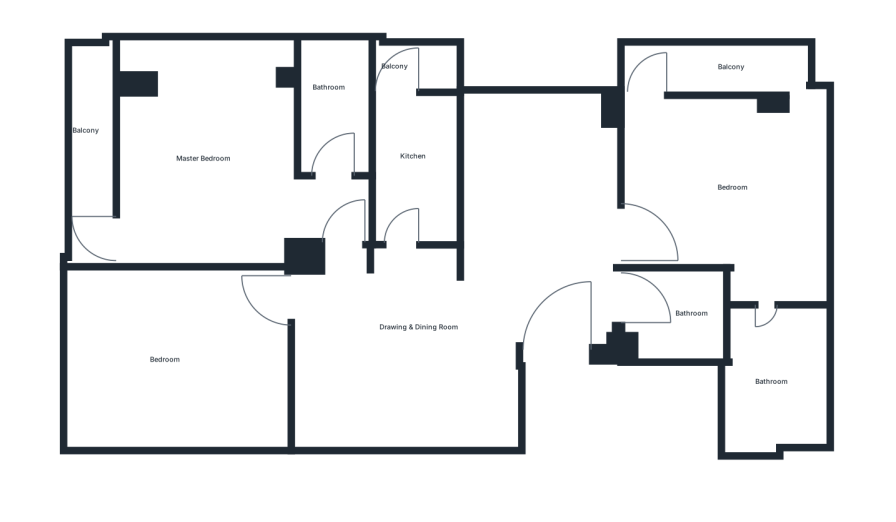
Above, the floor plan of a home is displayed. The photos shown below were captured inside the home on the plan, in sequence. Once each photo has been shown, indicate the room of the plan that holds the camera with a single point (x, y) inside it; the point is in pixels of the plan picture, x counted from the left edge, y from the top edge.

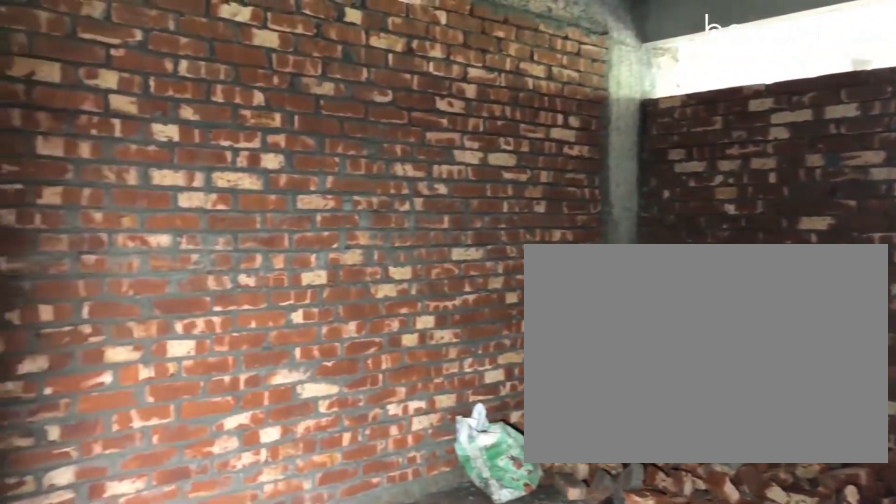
(492, 294)
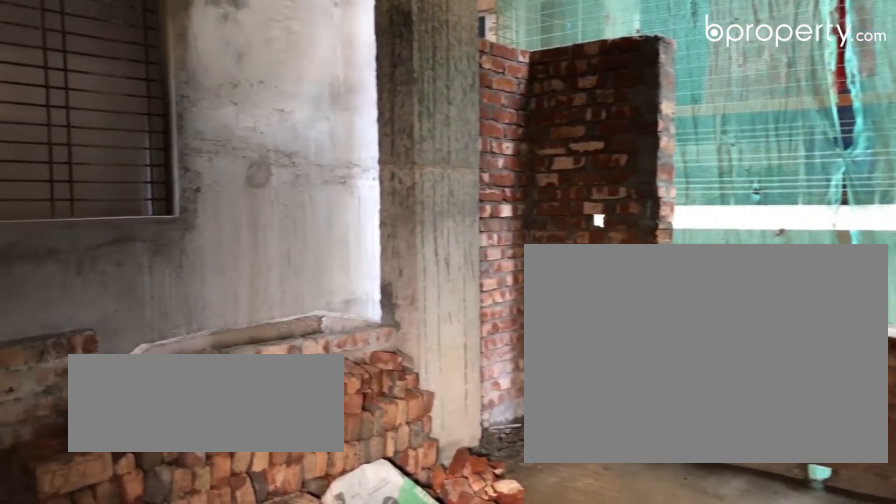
(724, 169)
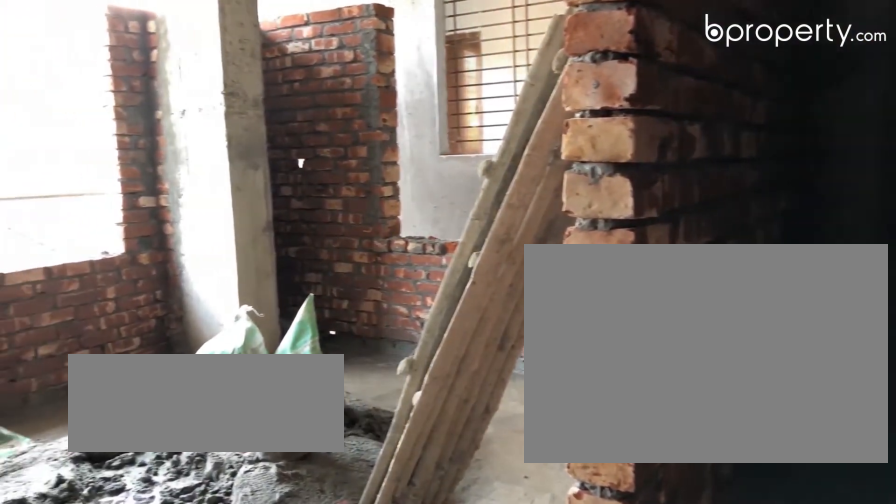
(202, 144)
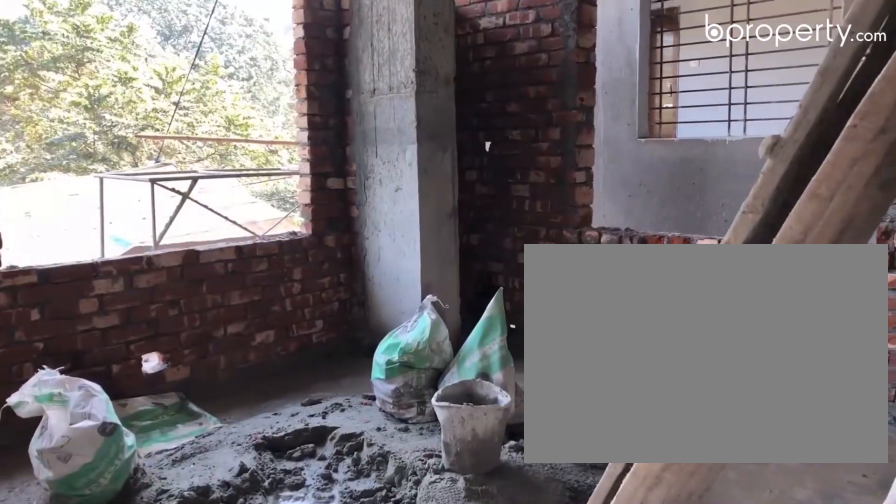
(202, 144)
